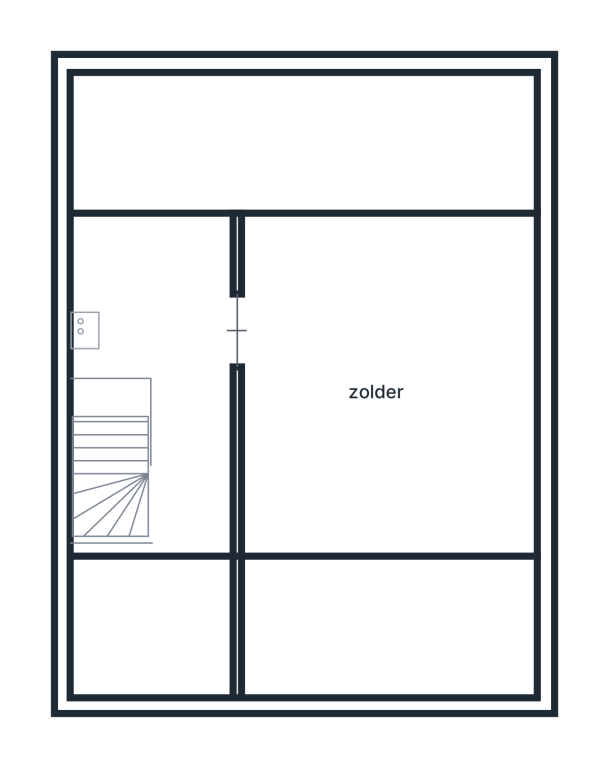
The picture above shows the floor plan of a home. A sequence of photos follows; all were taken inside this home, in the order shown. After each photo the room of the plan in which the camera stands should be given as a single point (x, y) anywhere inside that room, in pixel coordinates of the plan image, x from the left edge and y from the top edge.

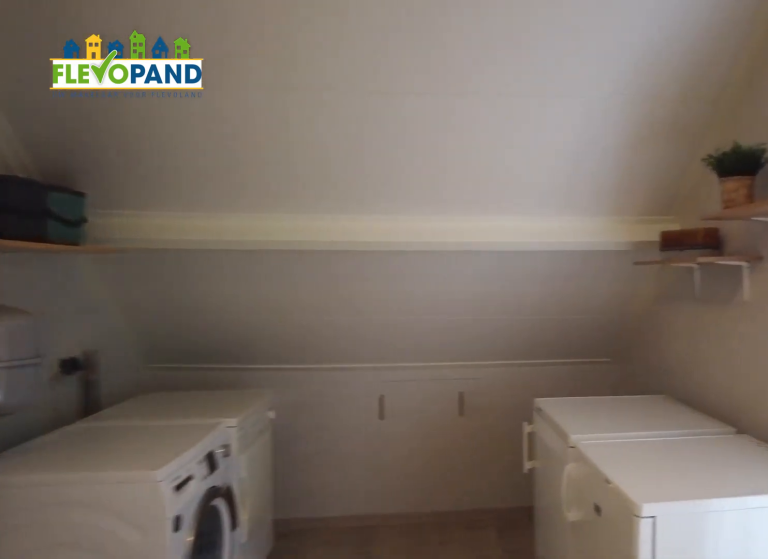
(183, 467)
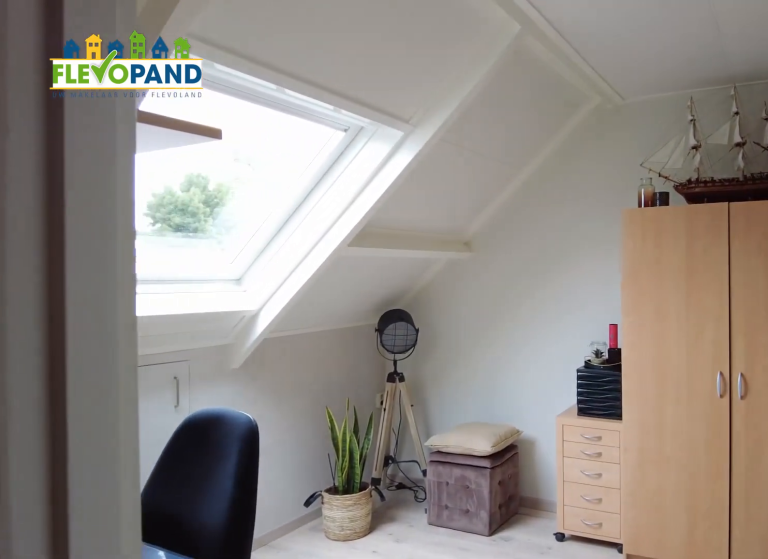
(388, 498)
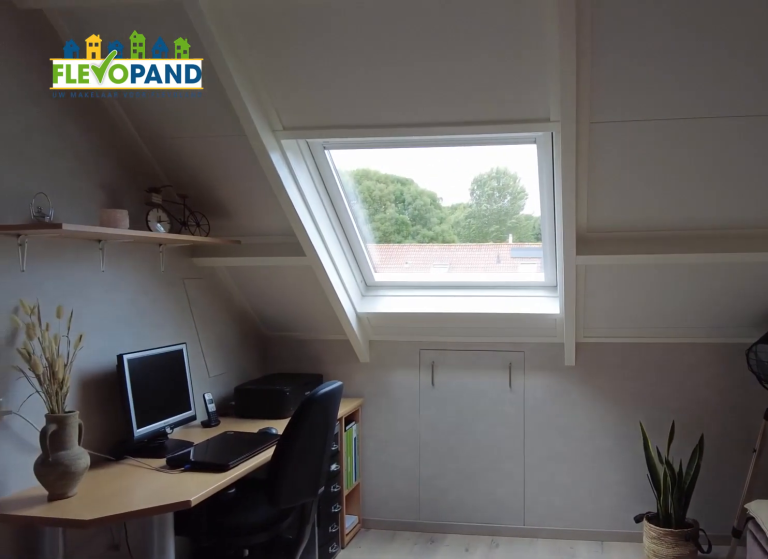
(388, 498)
